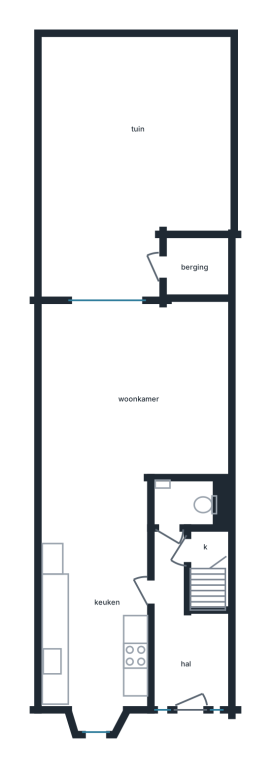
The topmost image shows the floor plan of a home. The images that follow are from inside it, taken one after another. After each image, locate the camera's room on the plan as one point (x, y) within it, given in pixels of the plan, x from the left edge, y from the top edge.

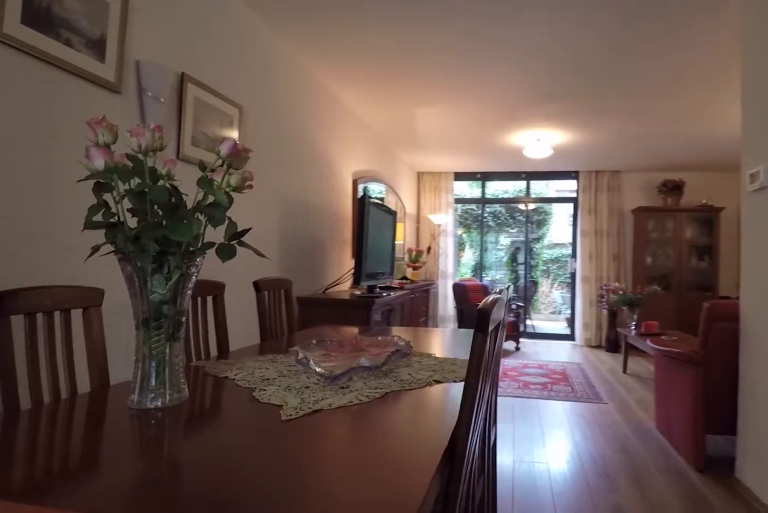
(101, 698)
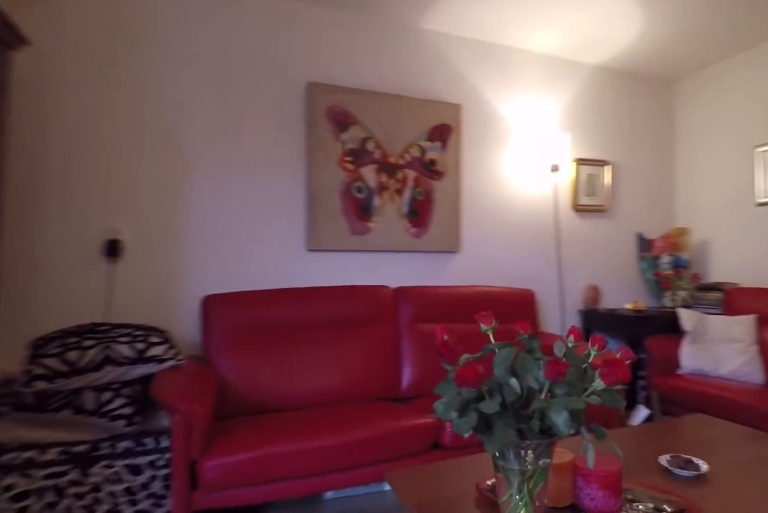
(187, 390)
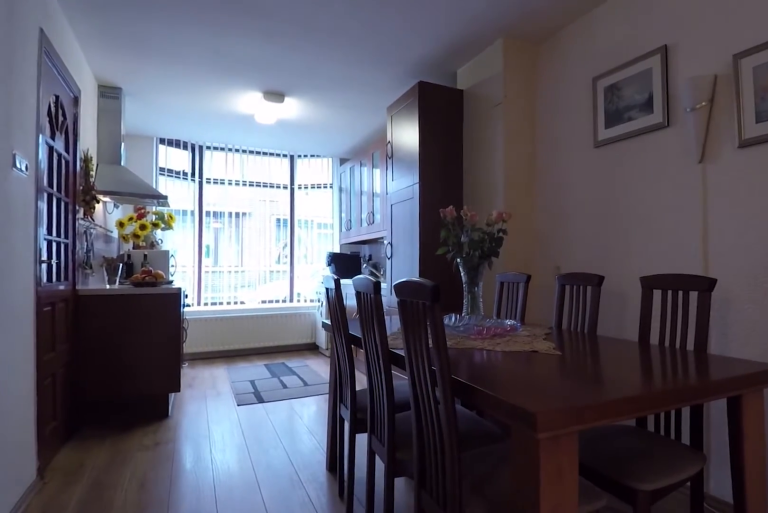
(187, 390)
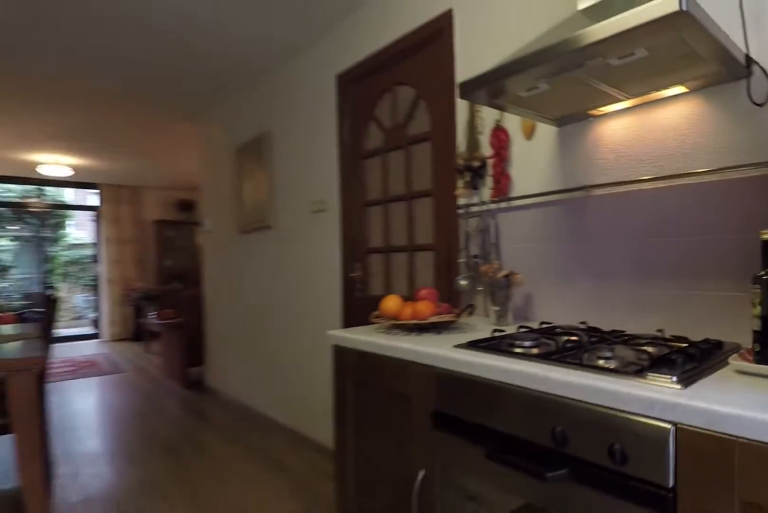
(101, 698)
